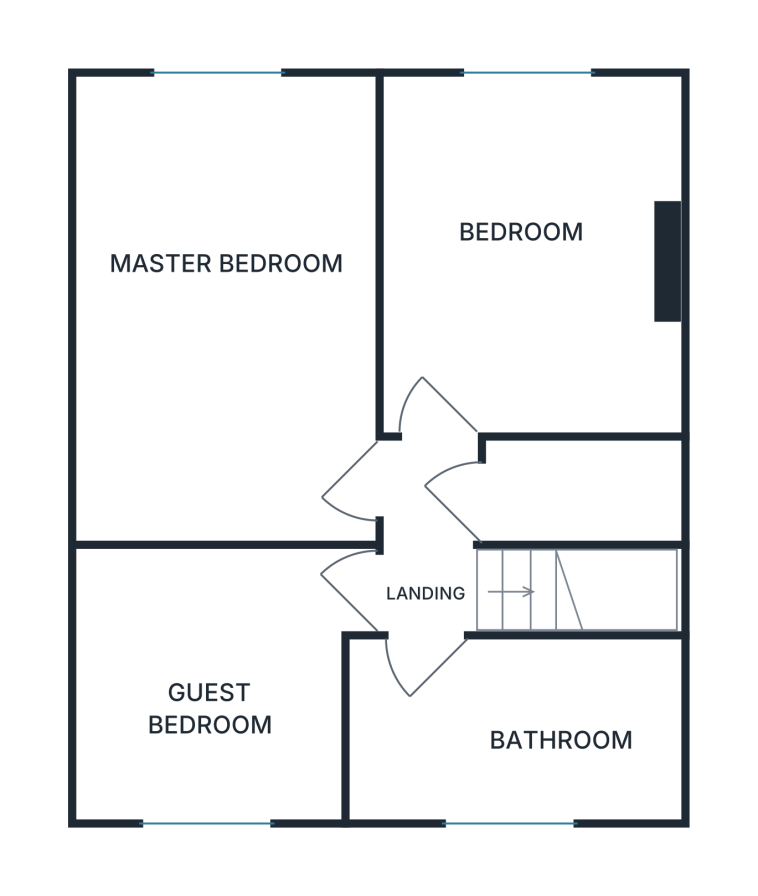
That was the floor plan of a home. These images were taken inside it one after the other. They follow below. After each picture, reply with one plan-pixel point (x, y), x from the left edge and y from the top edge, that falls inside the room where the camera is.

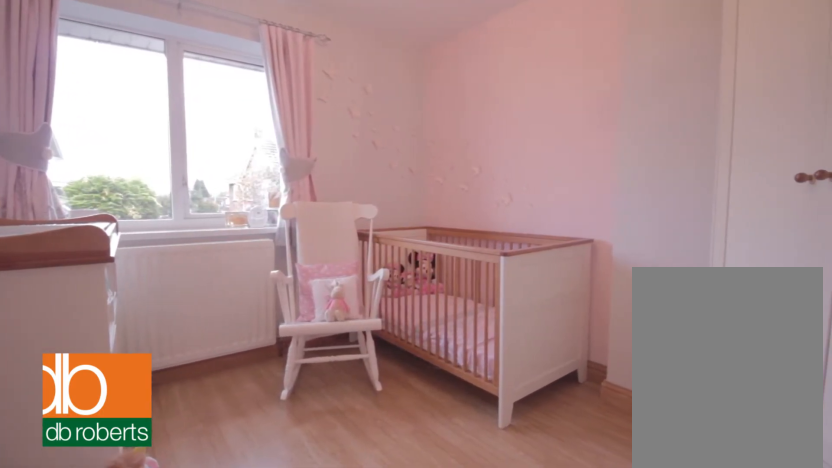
(528, 259)
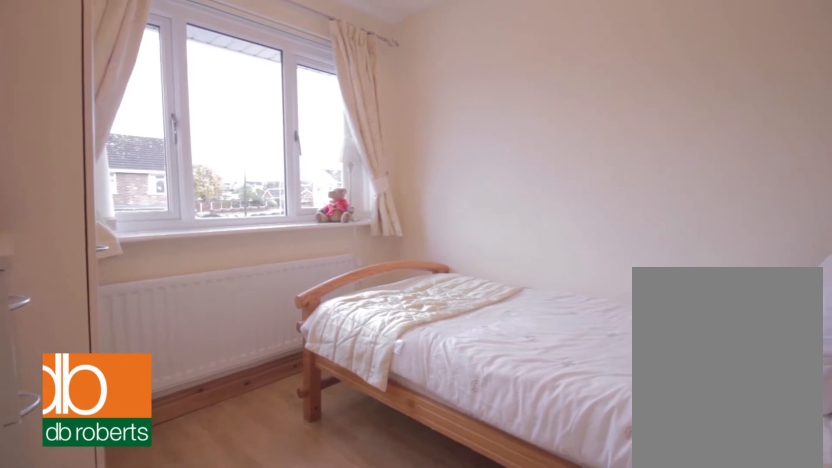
(216, 676)
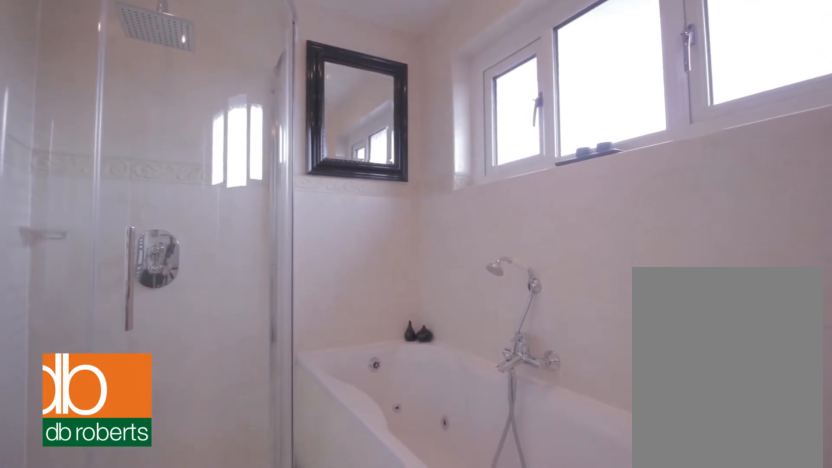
(512, 727)
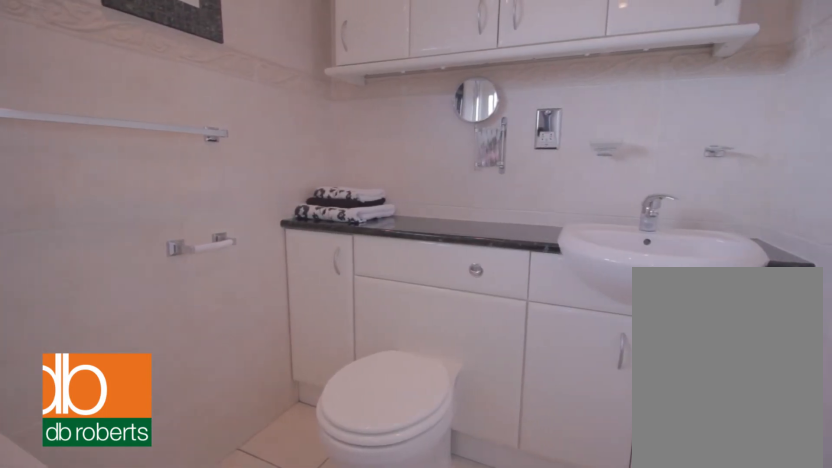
(512, 727)
